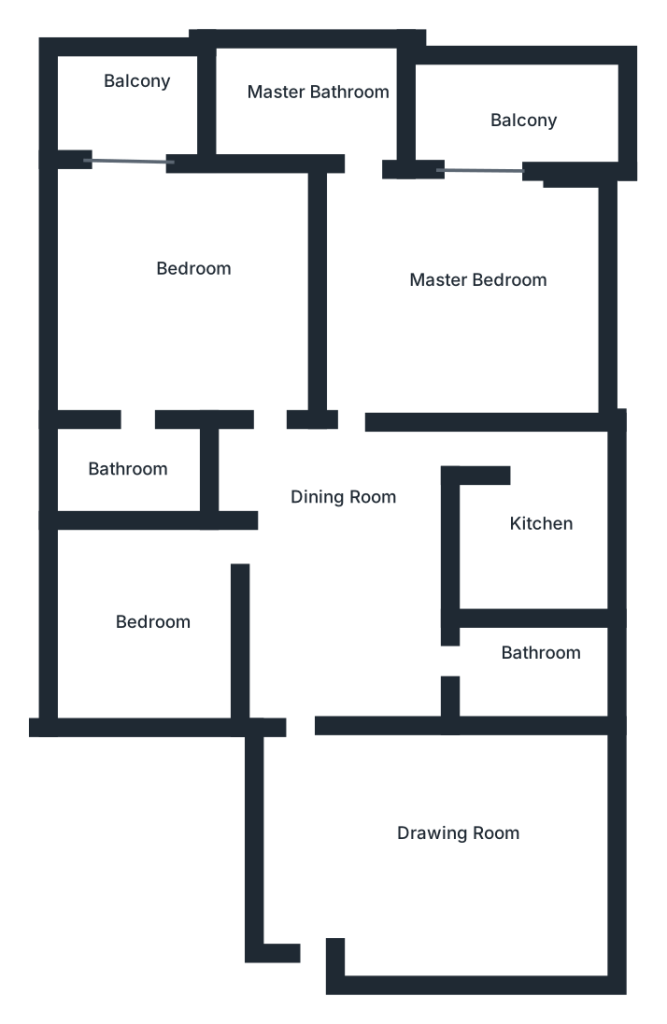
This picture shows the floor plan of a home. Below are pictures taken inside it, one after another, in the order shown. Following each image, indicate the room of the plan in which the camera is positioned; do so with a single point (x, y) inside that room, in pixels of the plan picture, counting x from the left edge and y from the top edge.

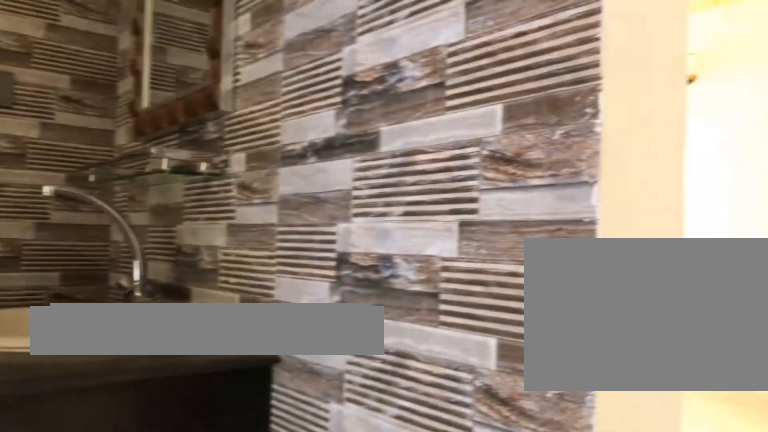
(342, 649)
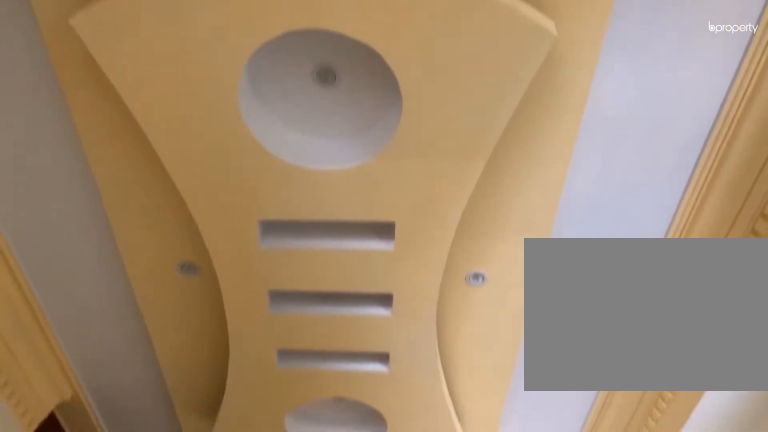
(342, 649)
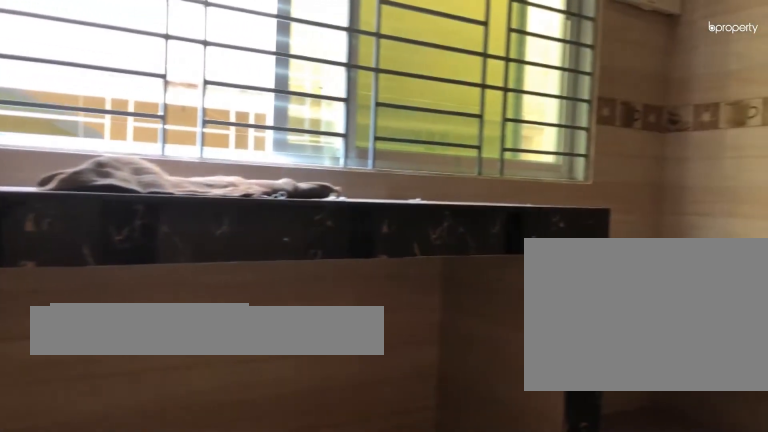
(539, 549)
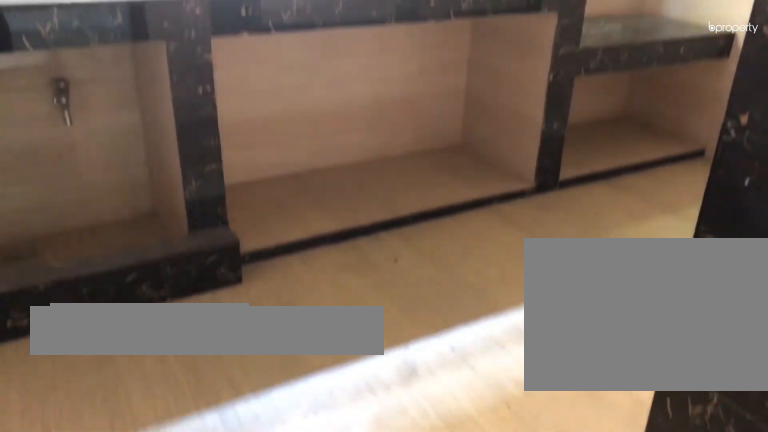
(538, 543)
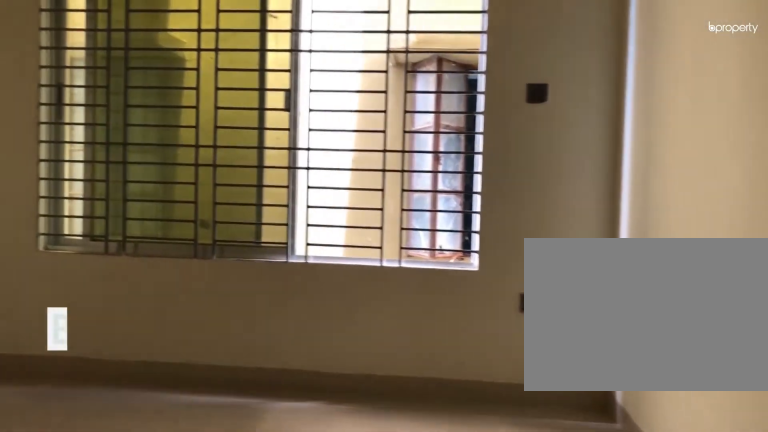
(137, 619)
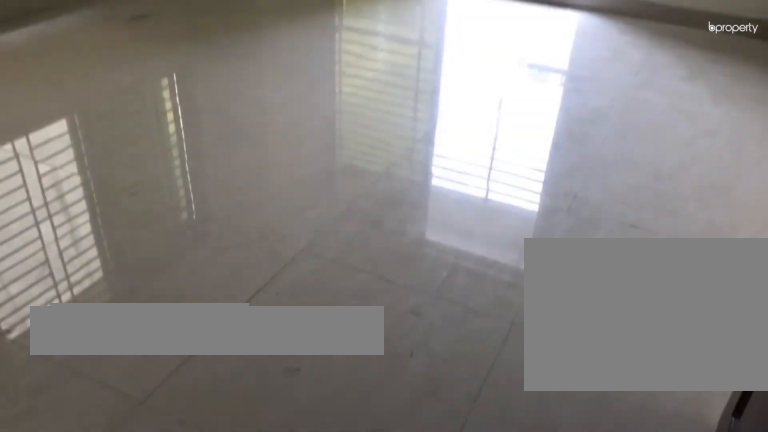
(151, 293)
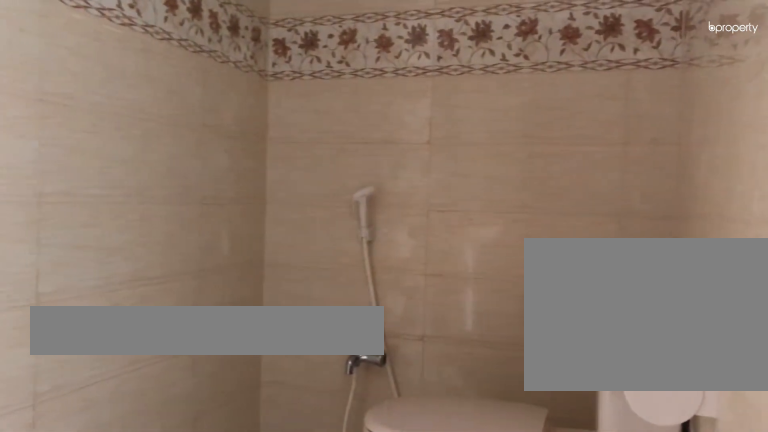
(122, 473)
